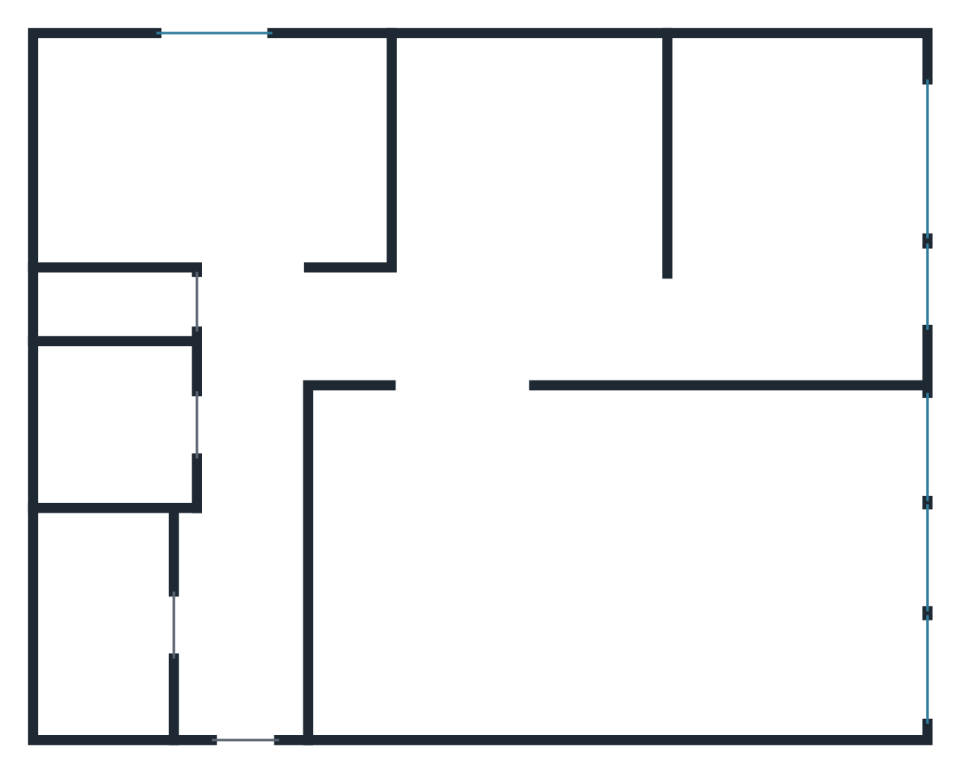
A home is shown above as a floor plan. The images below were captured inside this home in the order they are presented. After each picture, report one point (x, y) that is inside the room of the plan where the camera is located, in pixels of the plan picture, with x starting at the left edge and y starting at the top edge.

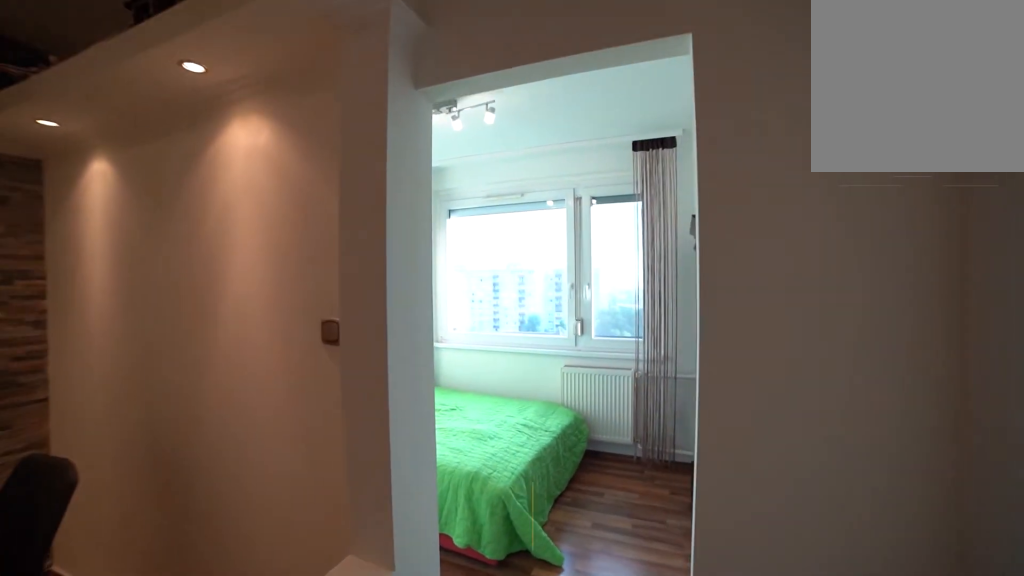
(664, 318)
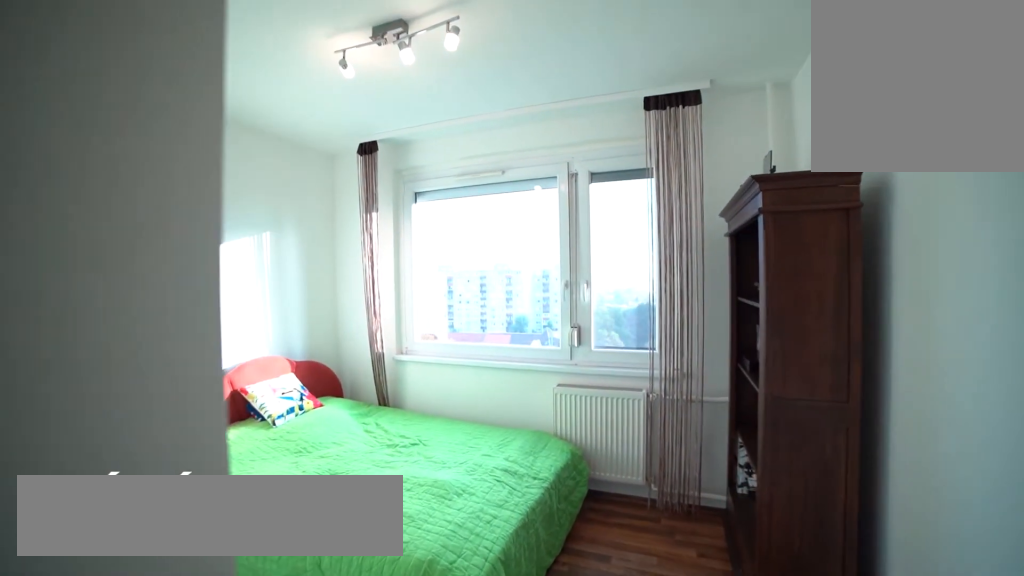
(664, 318)
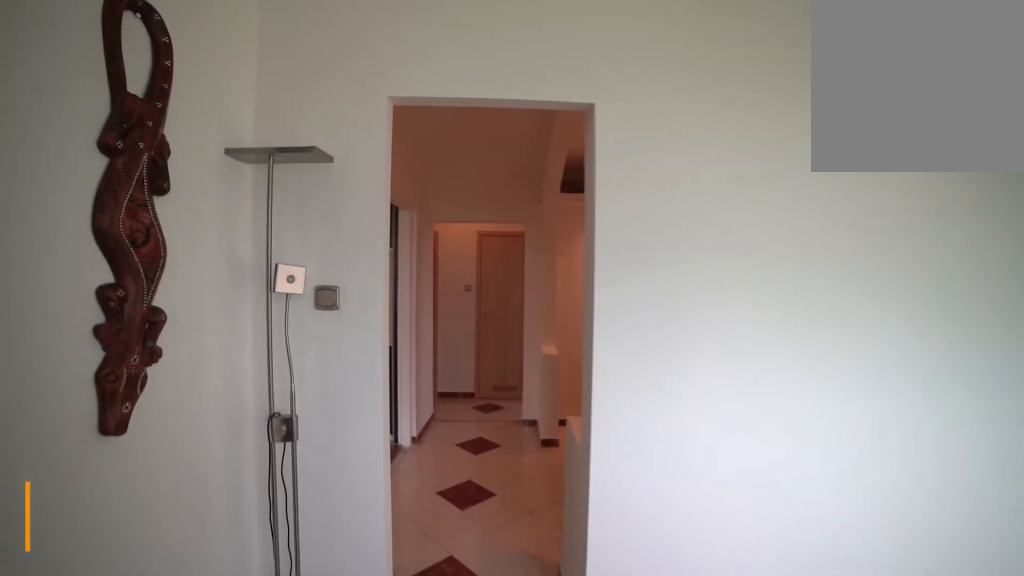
(794, 327)
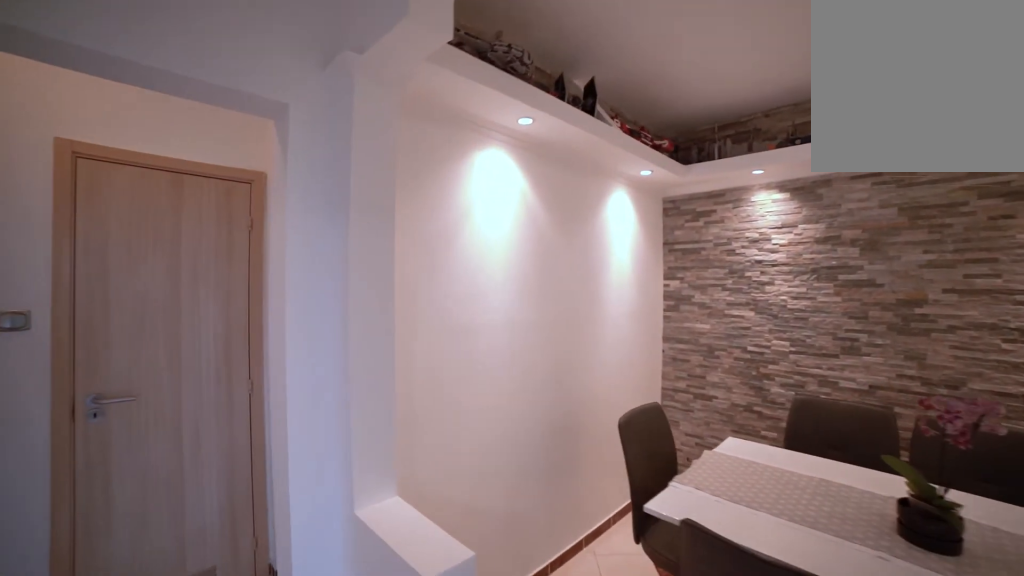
(528, 290)
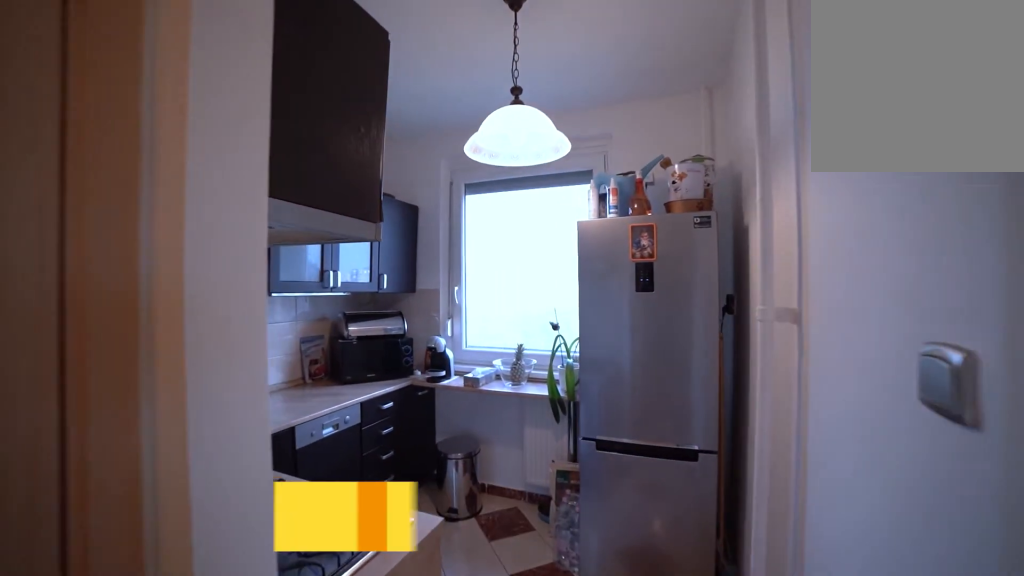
(247, 169)
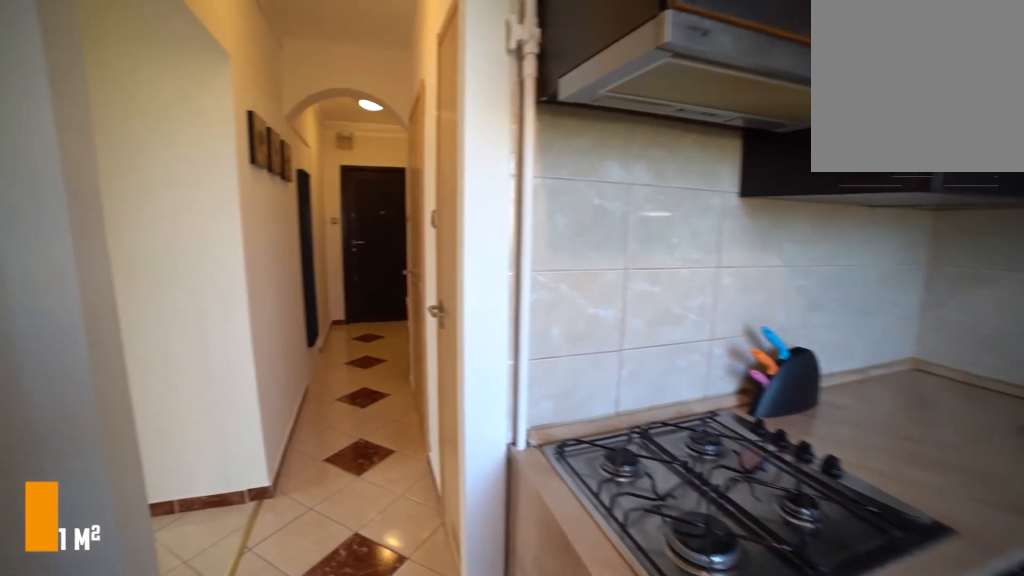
(247, 169)
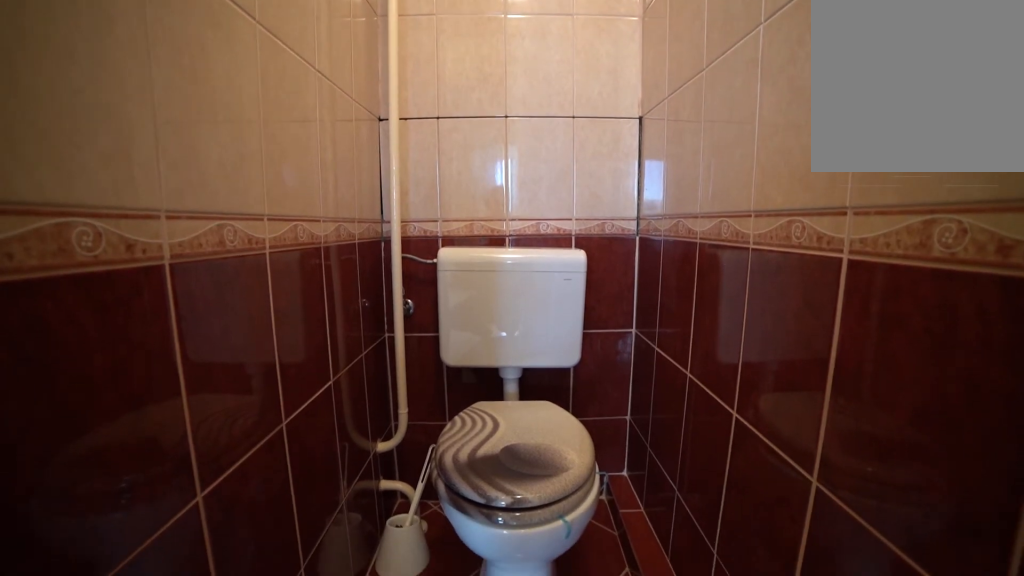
(117, 302)
